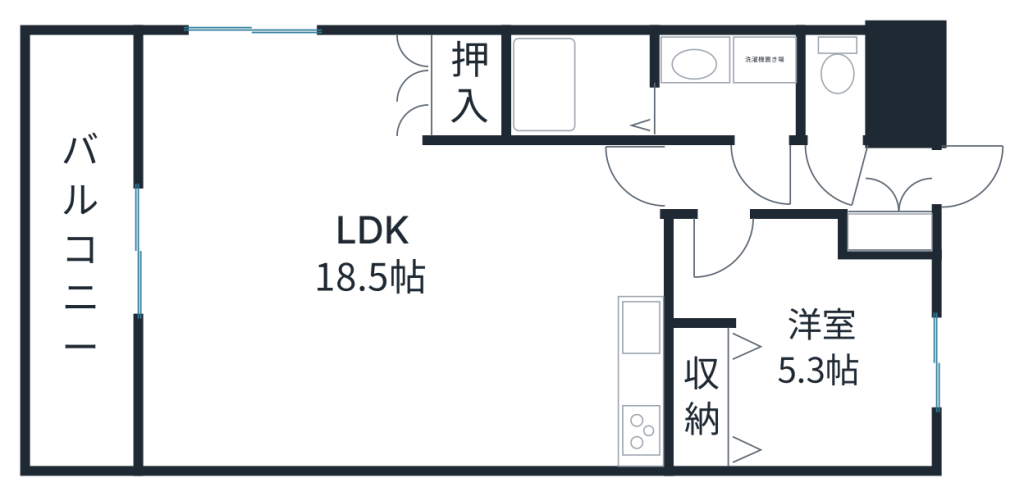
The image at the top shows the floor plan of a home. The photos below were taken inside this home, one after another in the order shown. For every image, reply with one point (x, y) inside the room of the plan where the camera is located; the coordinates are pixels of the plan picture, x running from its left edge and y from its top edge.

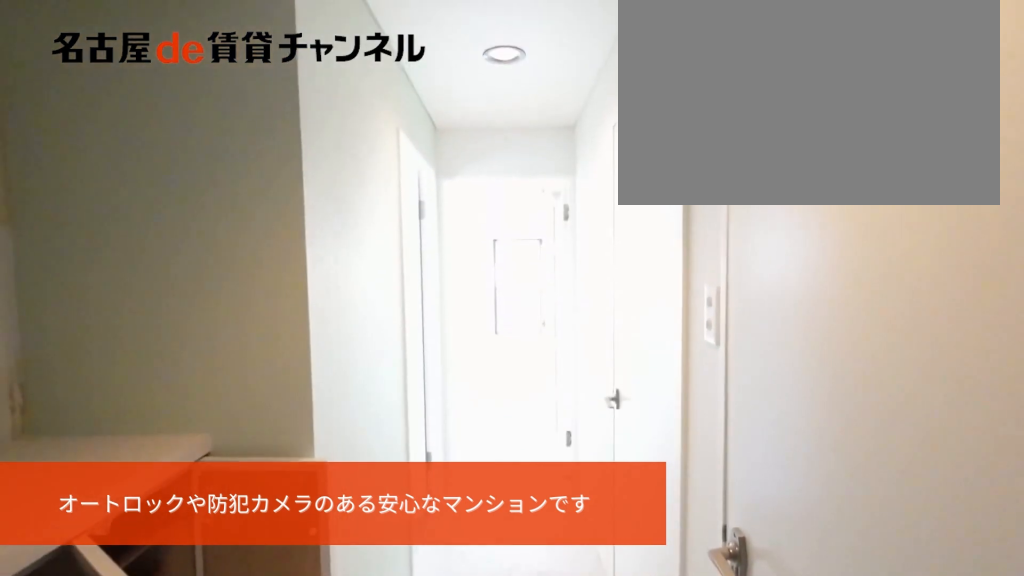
(897, 201)
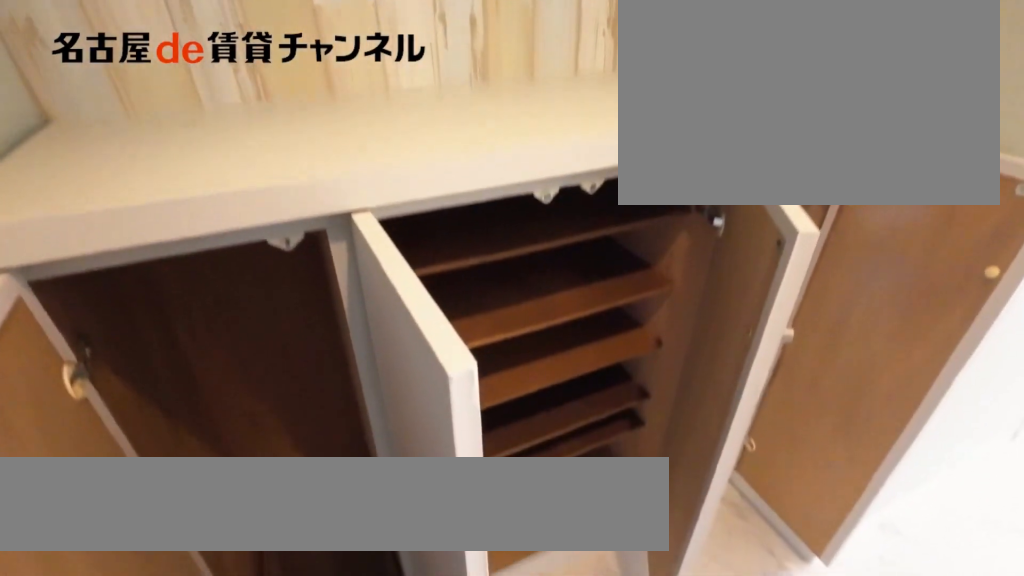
(897, 201)
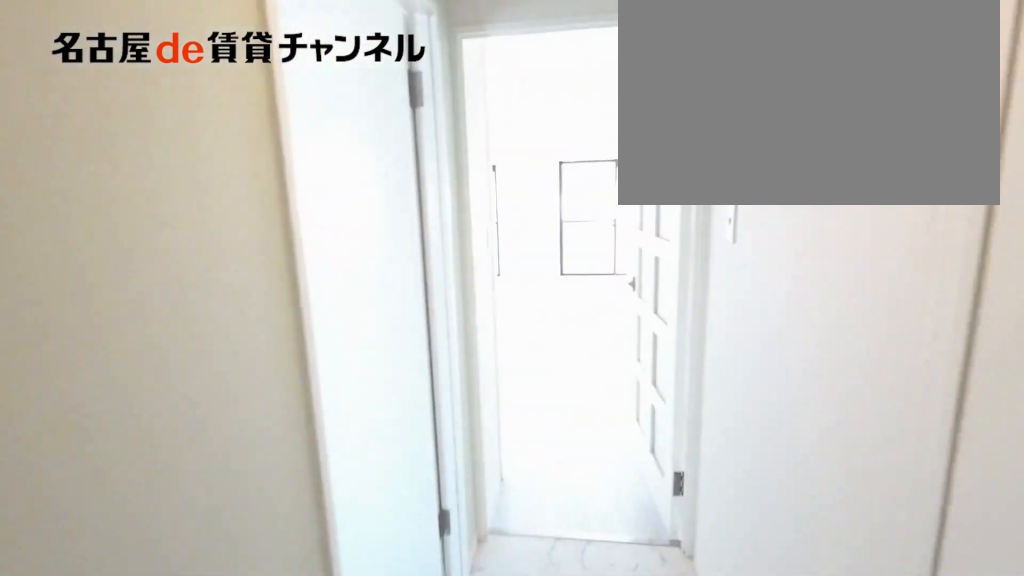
(764, 178)
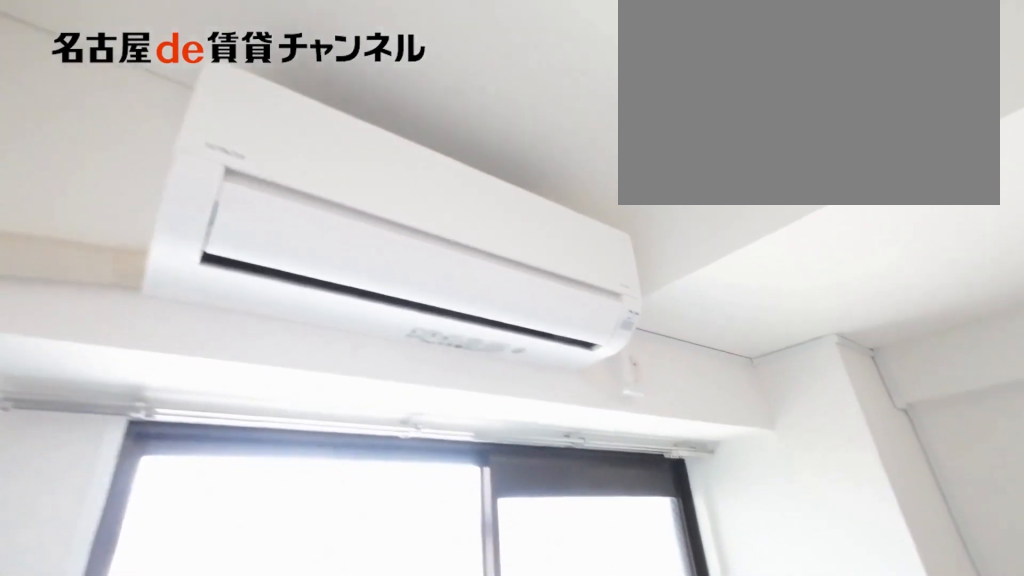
(802, 347)
